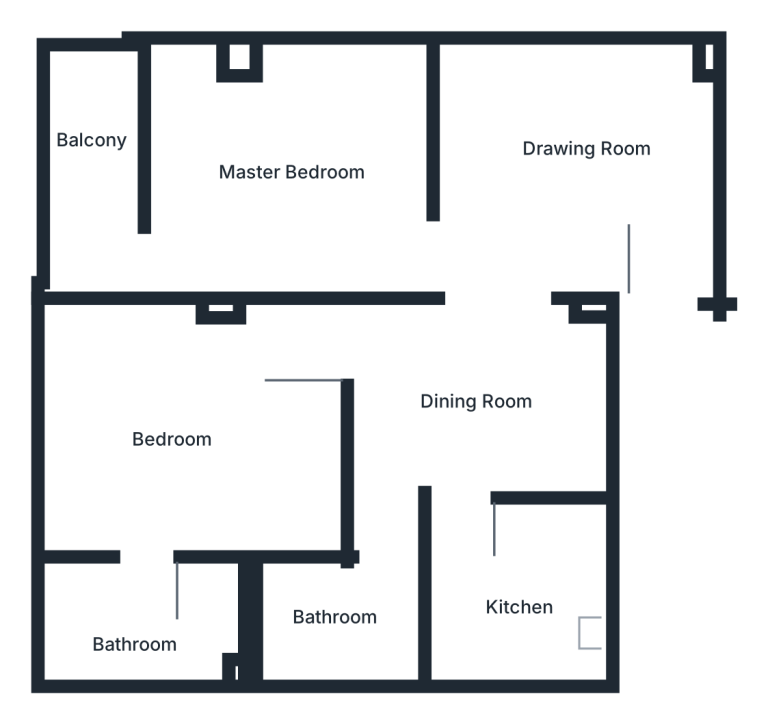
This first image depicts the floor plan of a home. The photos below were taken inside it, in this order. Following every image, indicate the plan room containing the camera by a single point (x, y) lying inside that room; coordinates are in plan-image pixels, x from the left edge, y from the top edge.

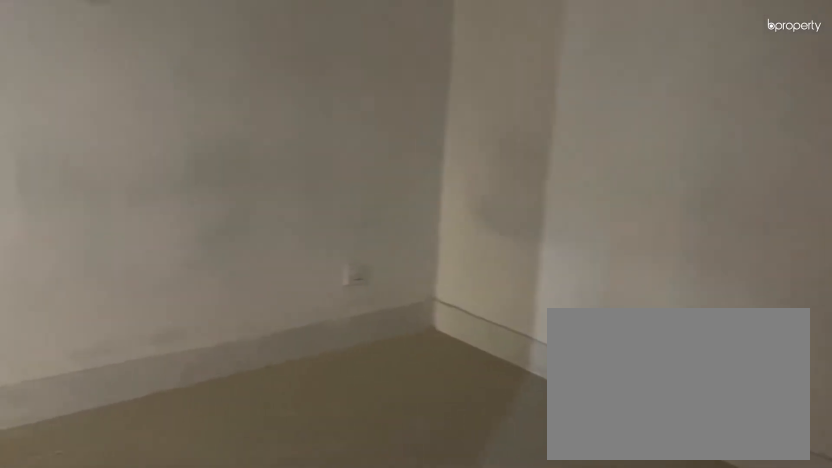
(563, 166)
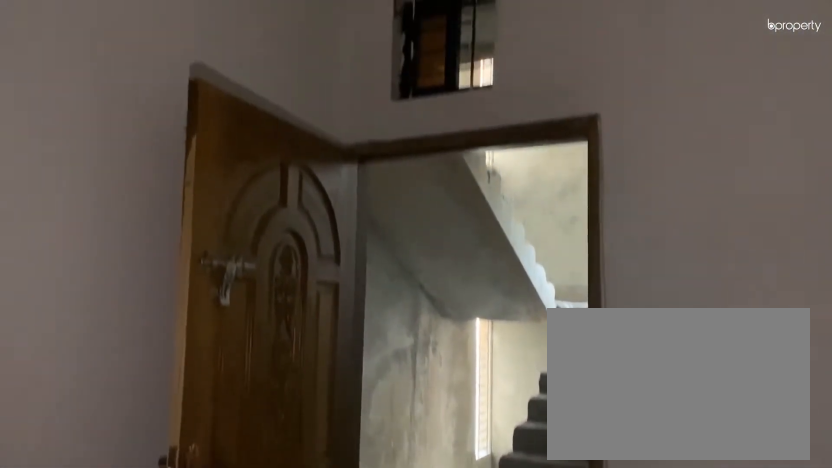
(563, 166)
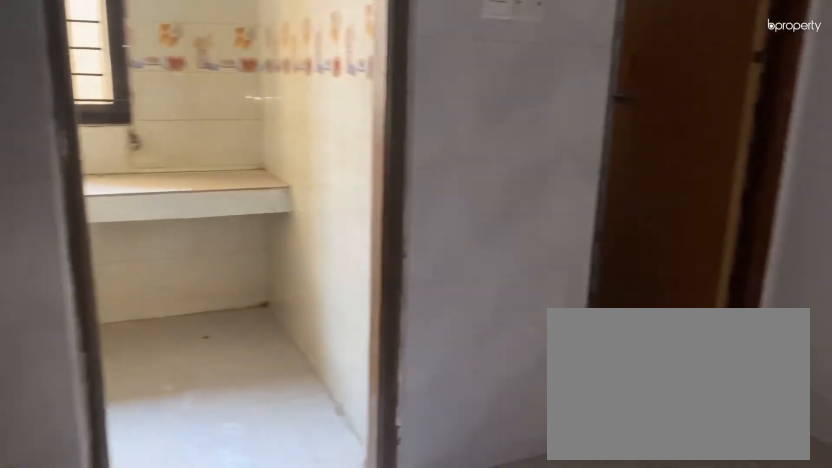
(466, 392)
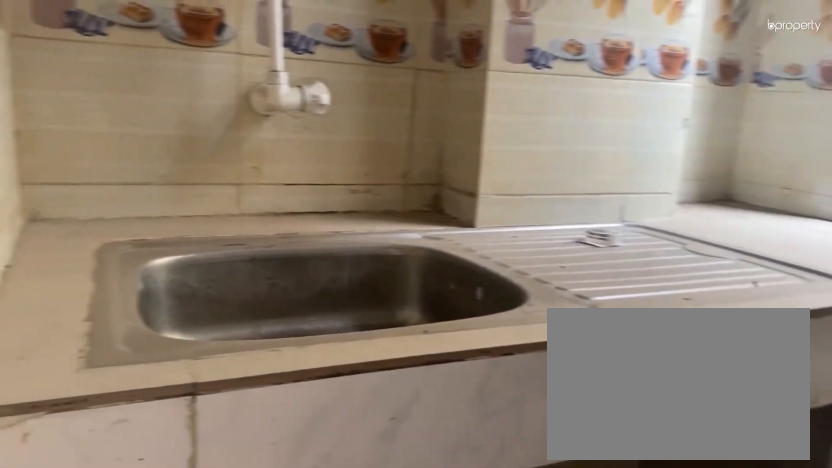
(520, 580)
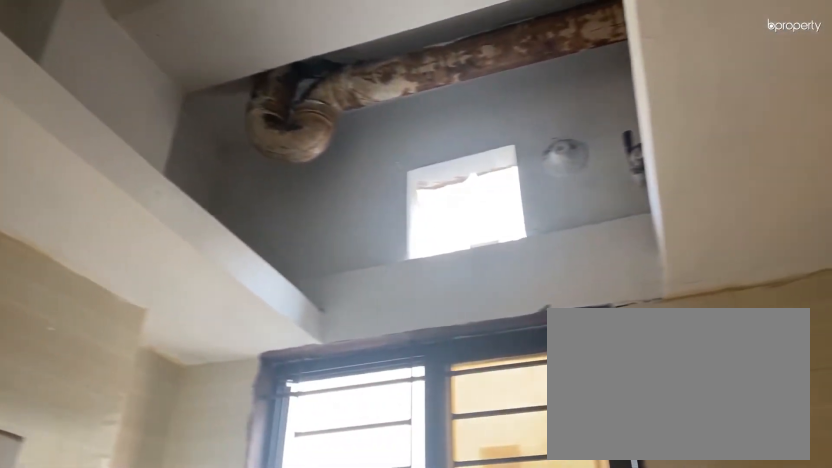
(520, 580)
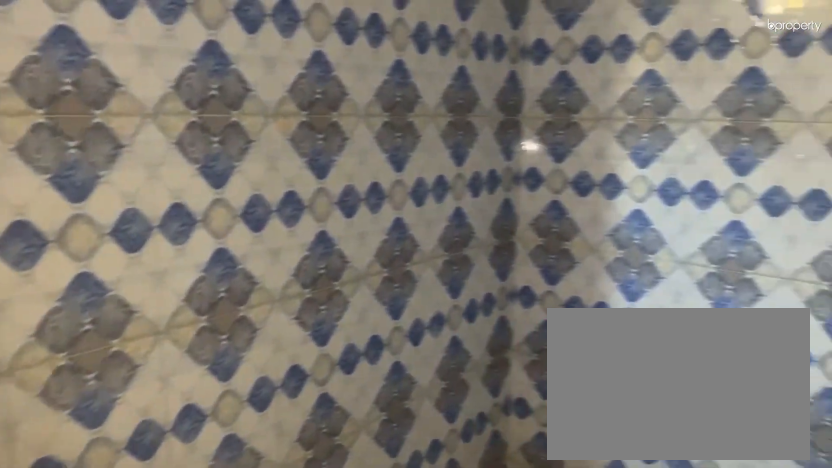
(356, 607)
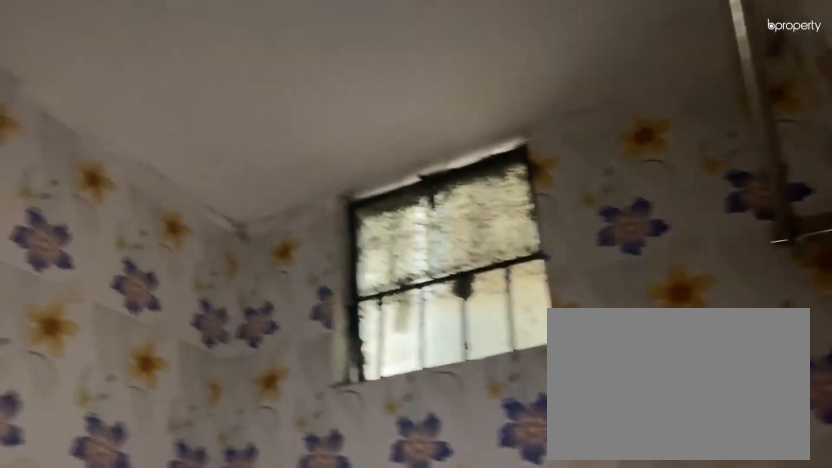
(152, 612)
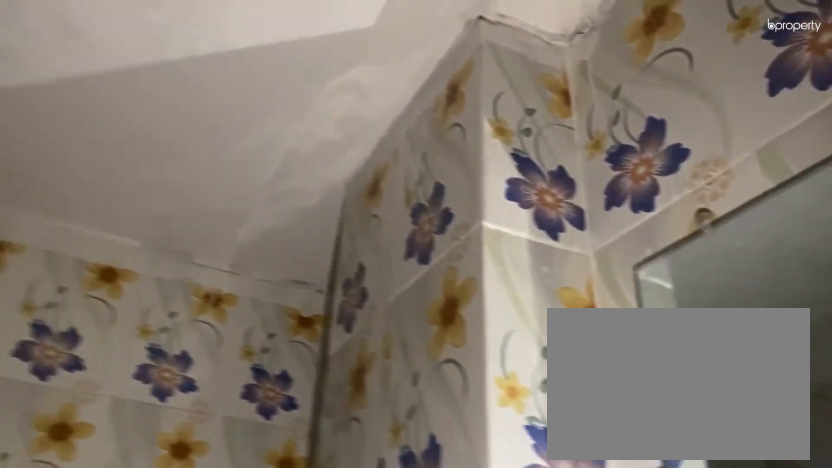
(152, 612)
